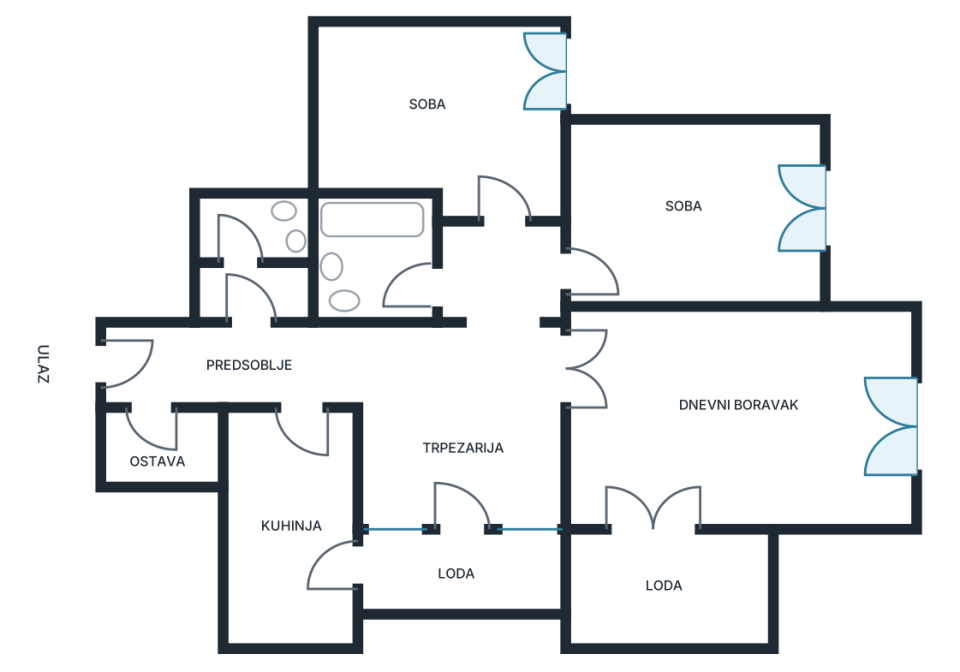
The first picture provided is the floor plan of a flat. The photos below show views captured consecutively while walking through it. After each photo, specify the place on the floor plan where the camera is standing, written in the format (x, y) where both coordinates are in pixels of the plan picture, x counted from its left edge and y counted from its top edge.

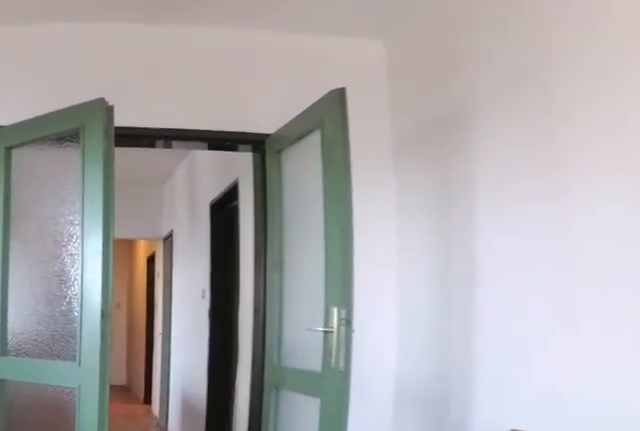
(732, 427)
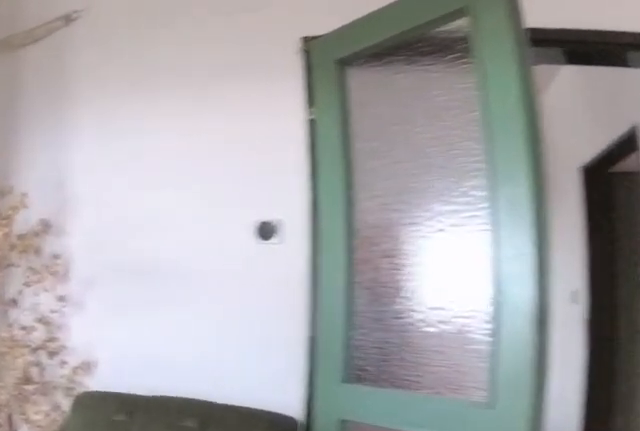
(692, 436)
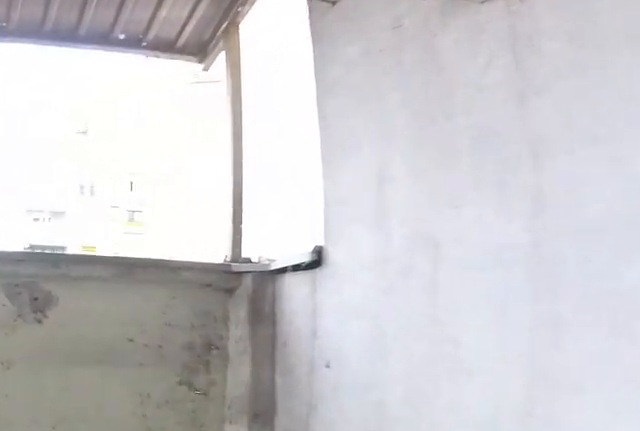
(667, 507)
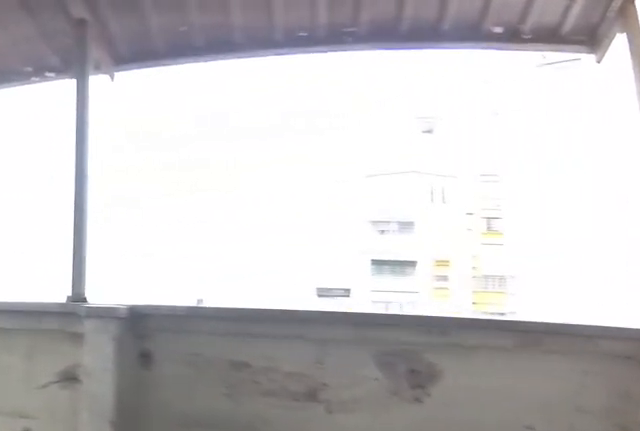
(655, 519)
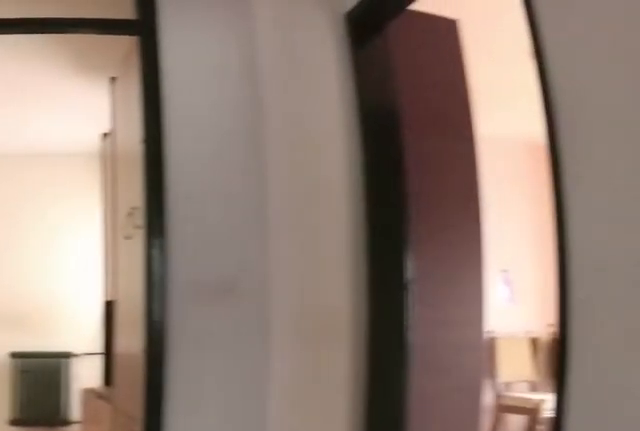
(510, 381)
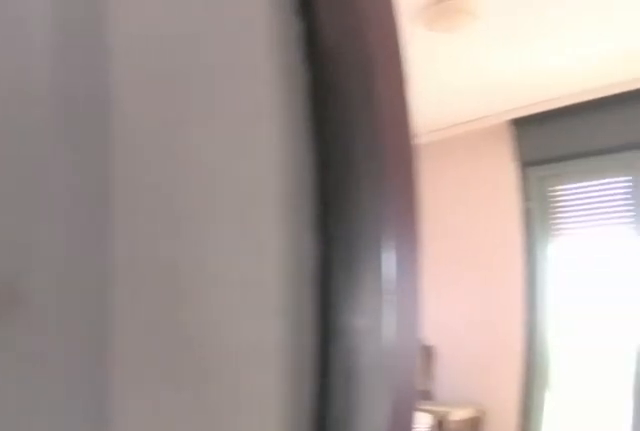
(502, 297)
